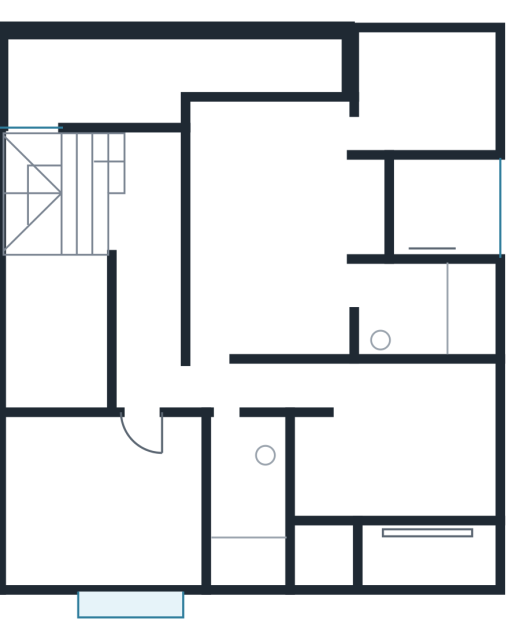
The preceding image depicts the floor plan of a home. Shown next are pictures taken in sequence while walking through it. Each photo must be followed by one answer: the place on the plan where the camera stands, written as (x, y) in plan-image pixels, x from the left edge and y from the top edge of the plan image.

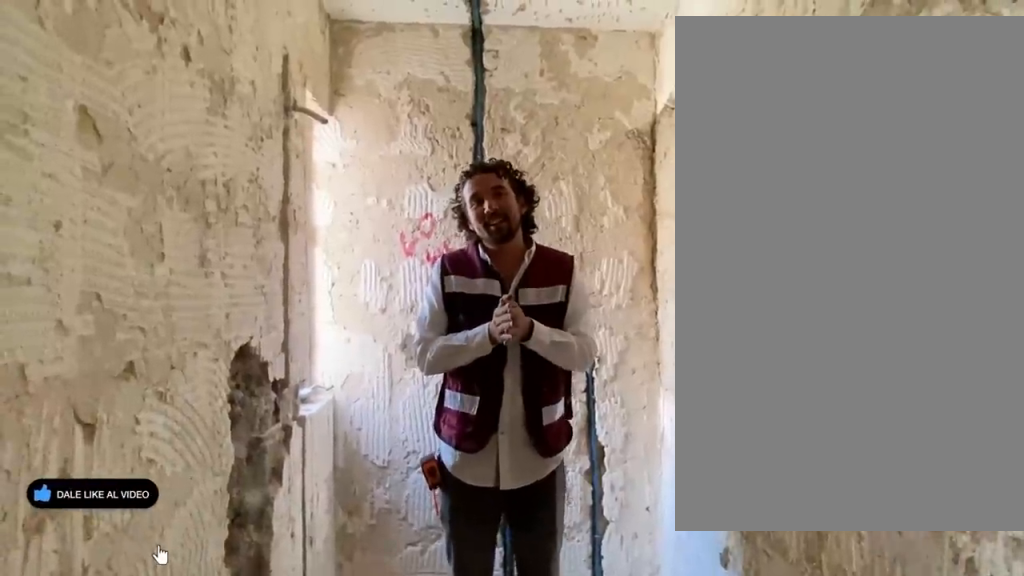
(231, 423)
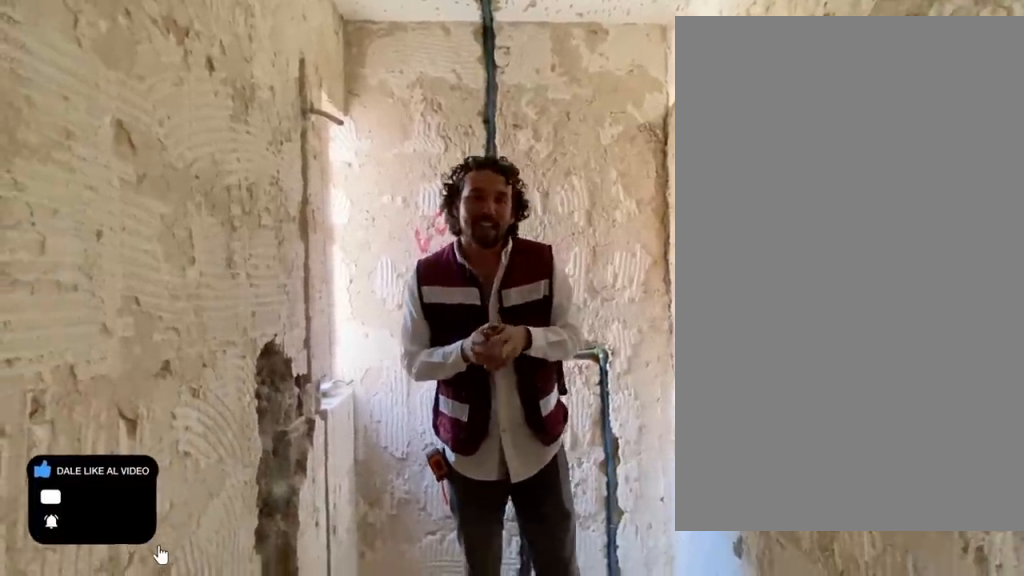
(230, 423)
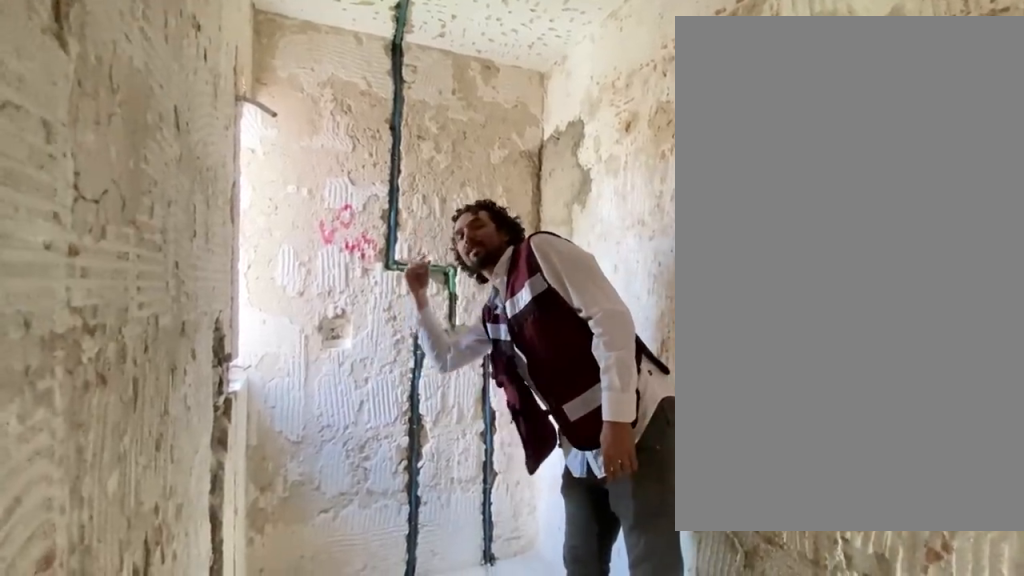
(234, 437)
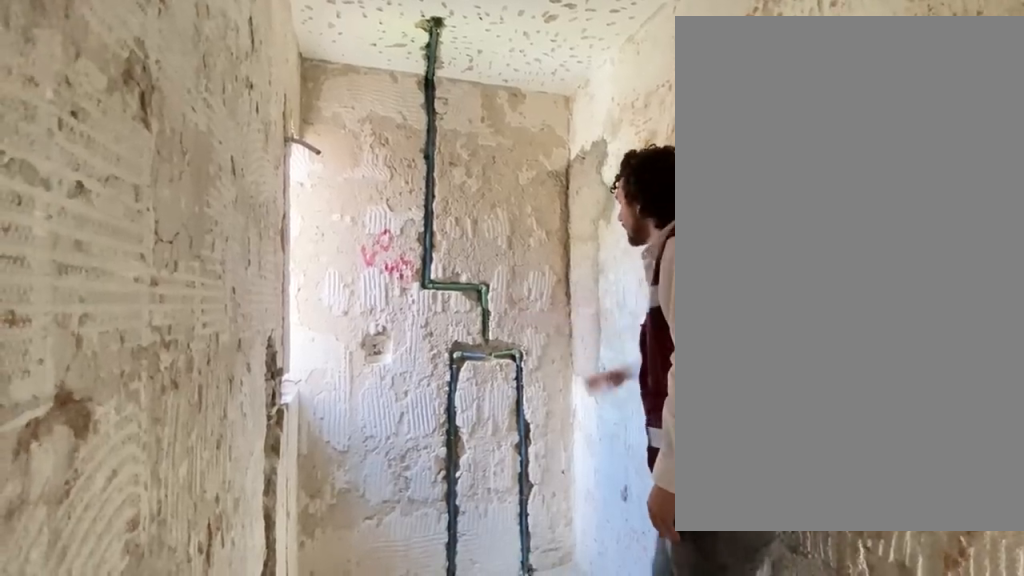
(233, 437)
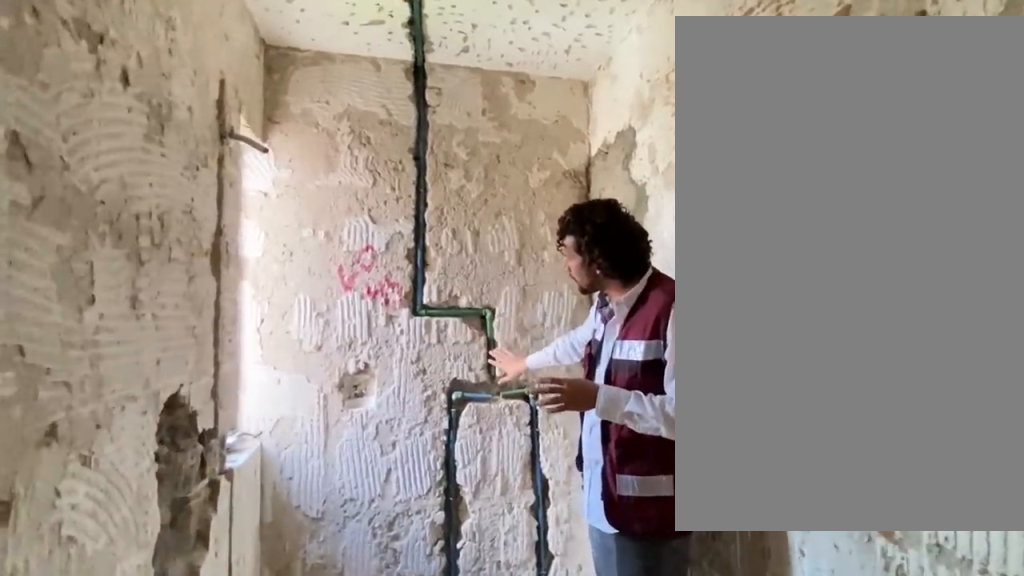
(239, 481)
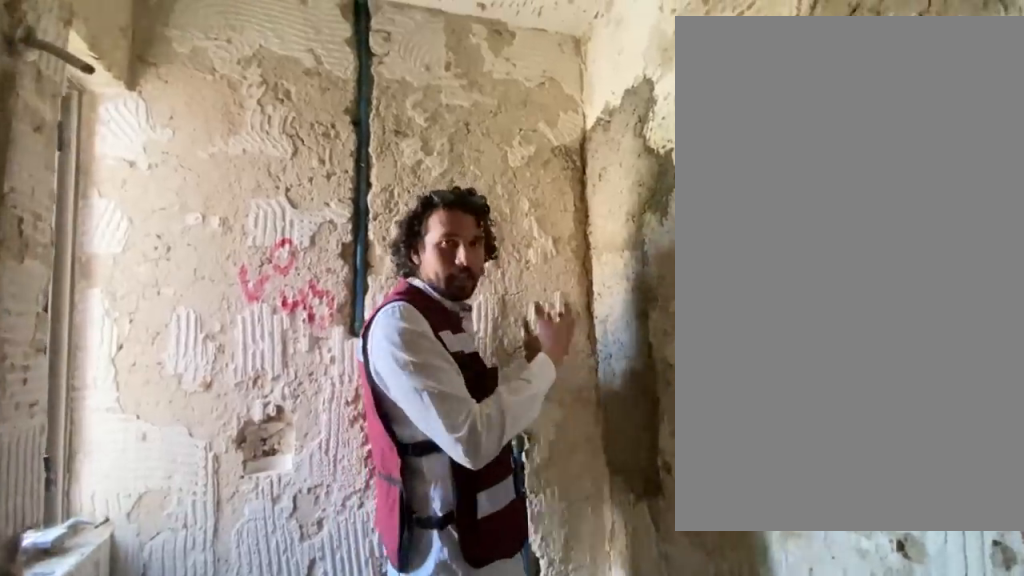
(238, 499)
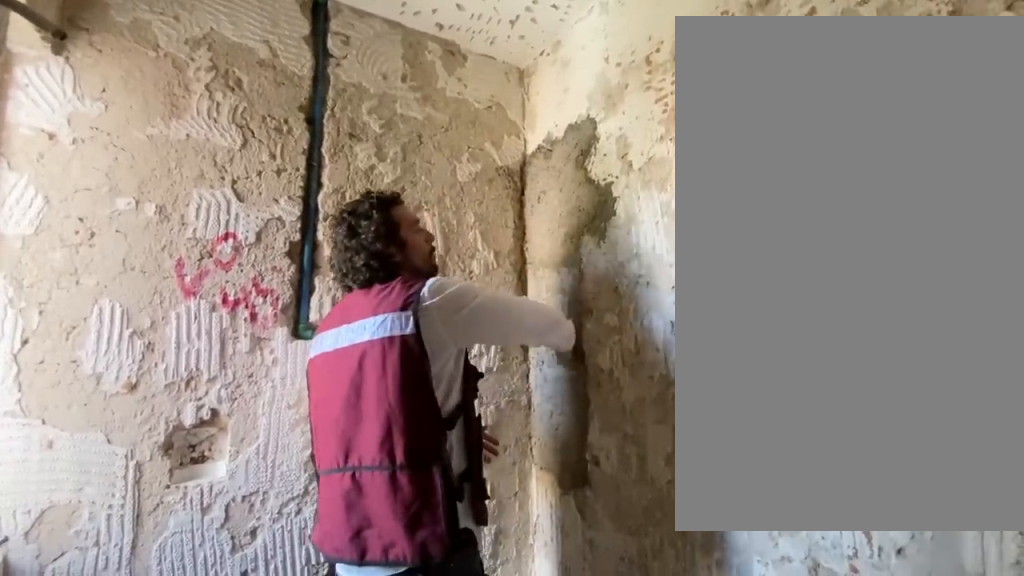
(238, 499)
